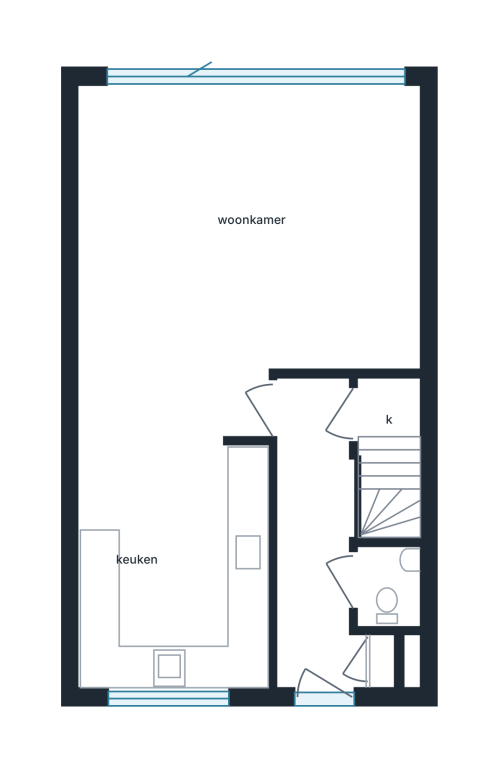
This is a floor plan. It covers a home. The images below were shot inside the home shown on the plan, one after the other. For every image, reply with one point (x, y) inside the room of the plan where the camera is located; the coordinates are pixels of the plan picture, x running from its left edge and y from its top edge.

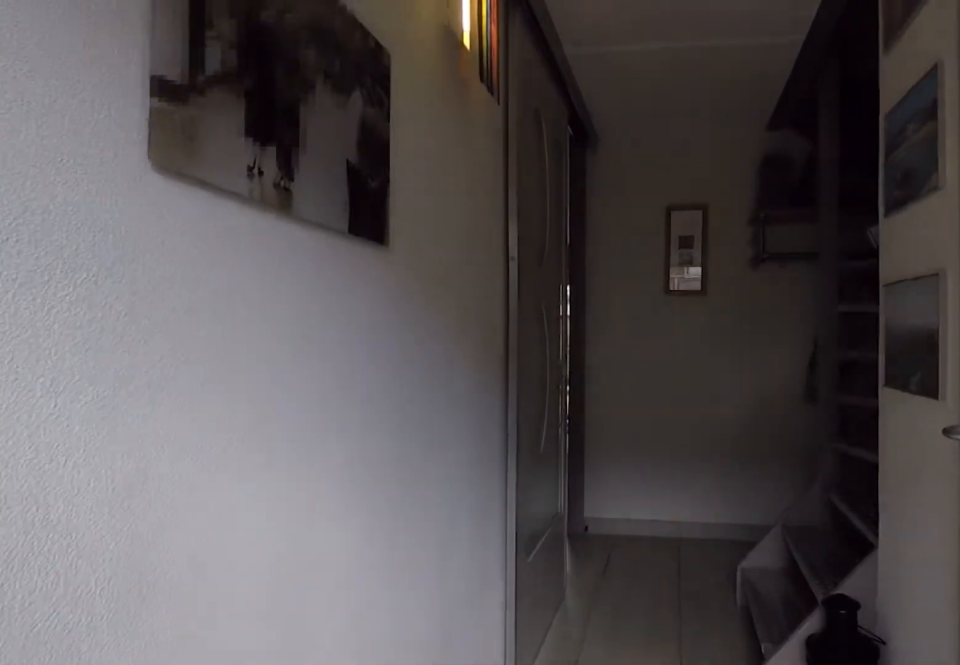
(316, 535)
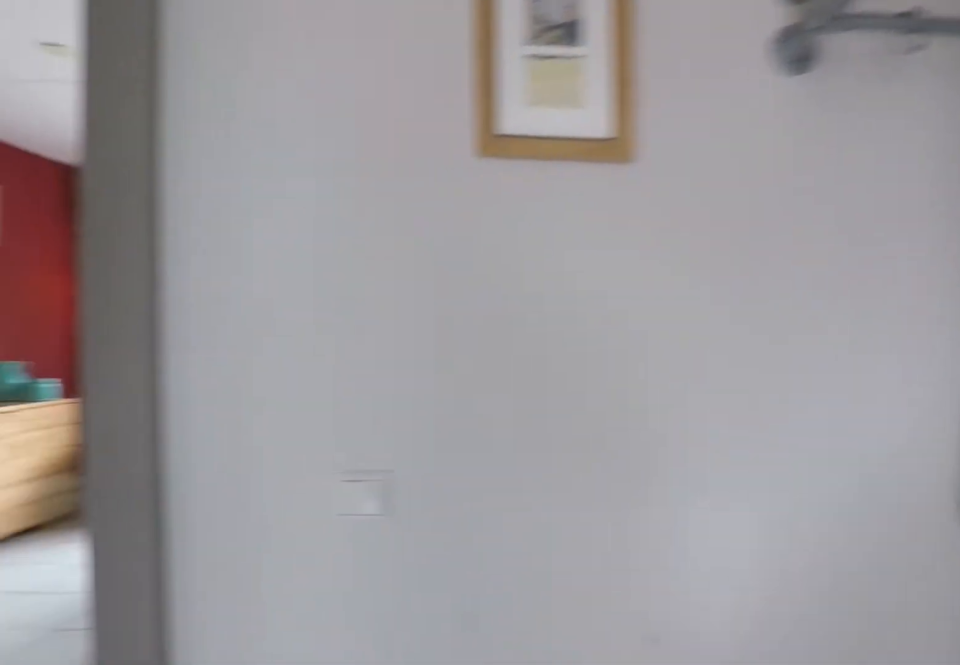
(316, 535)
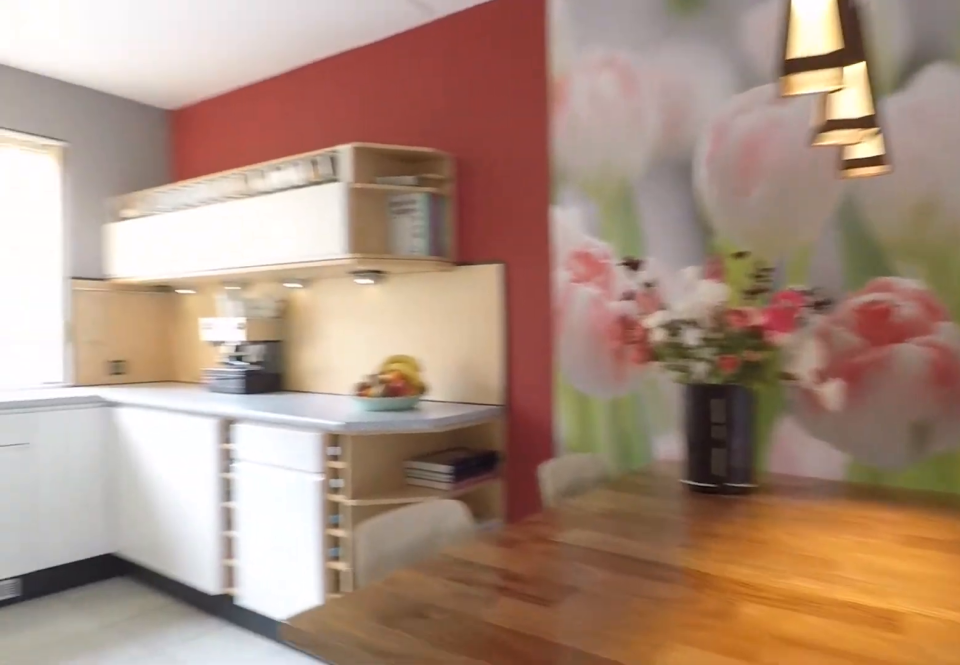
(313, 253)
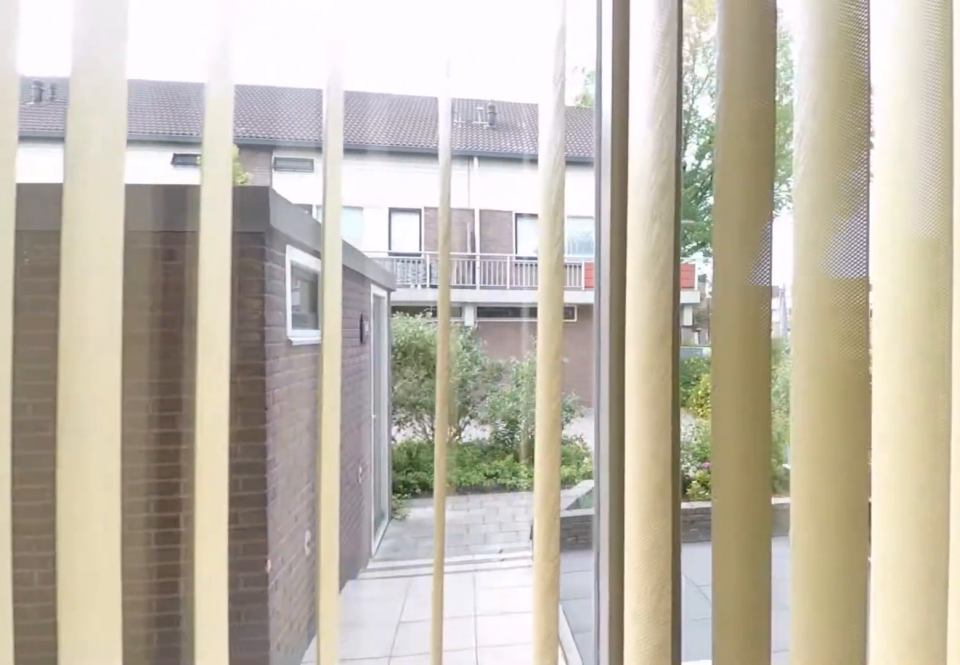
(172, 567)
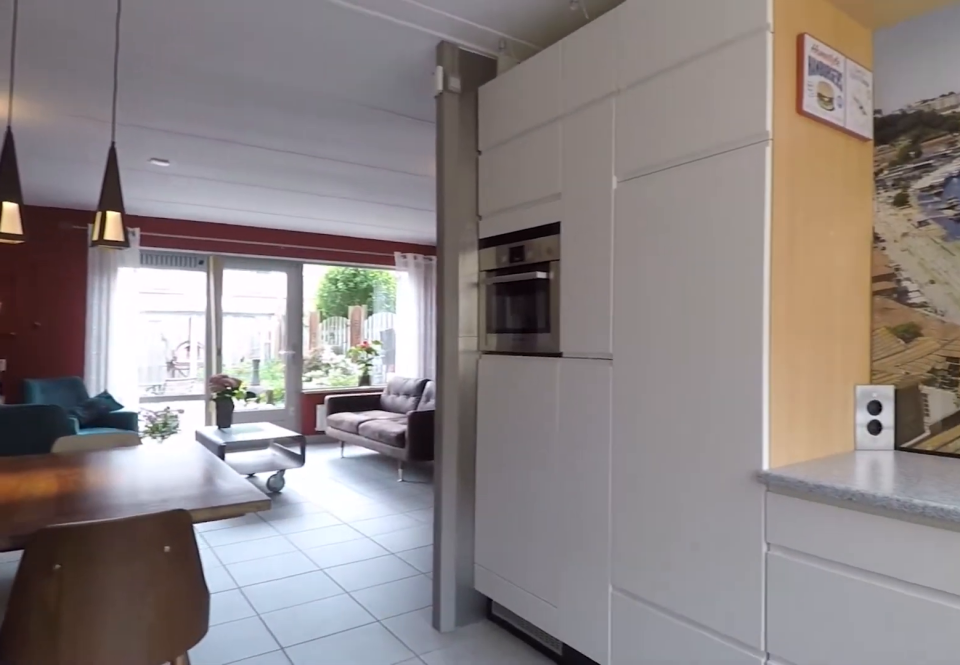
(172, 567)
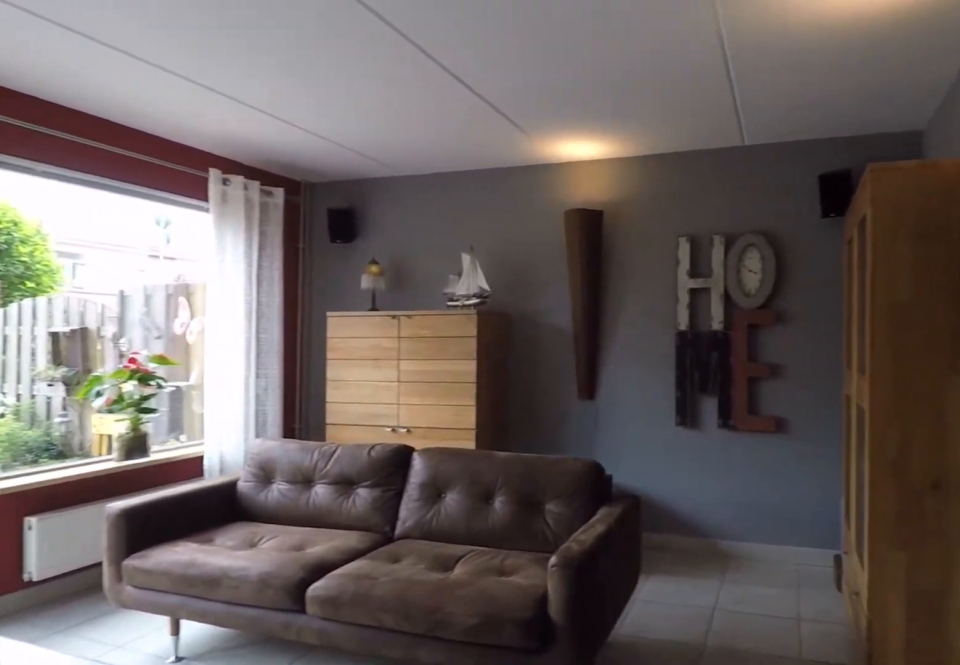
(313, 253)
